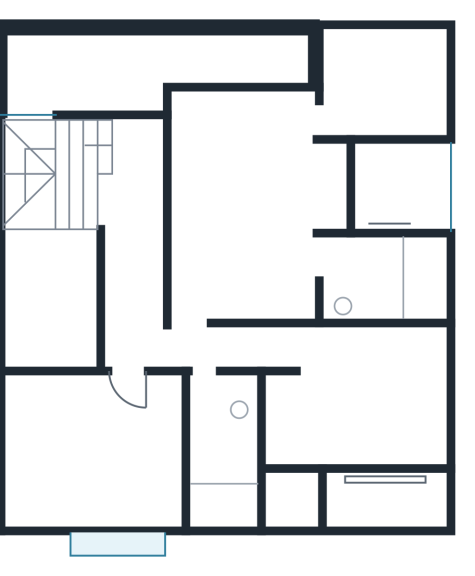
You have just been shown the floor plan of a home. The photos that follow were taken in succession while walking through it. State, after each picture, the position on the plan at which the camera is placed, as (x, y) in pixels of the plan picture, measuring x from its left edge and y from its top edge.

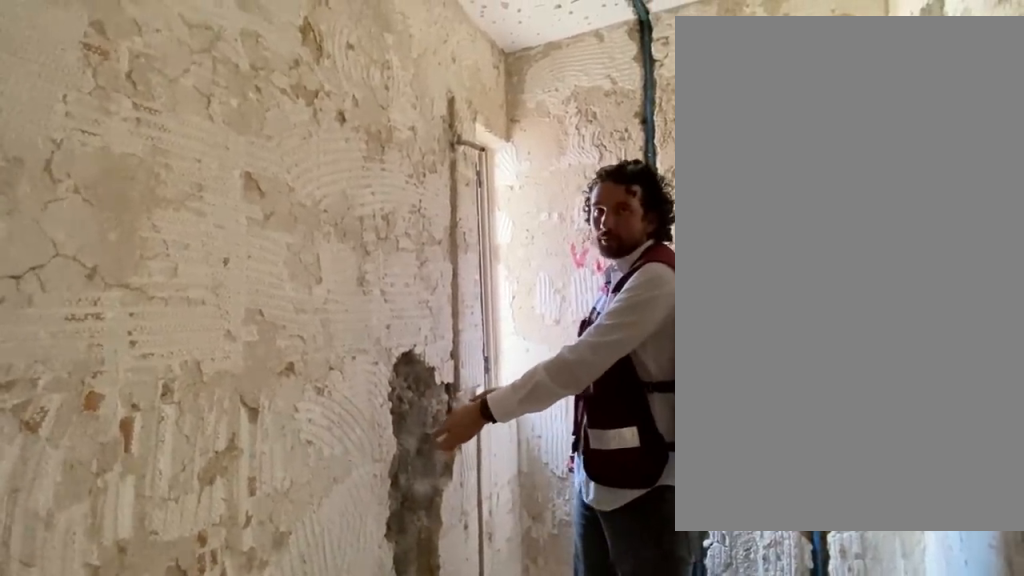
(206, 382)
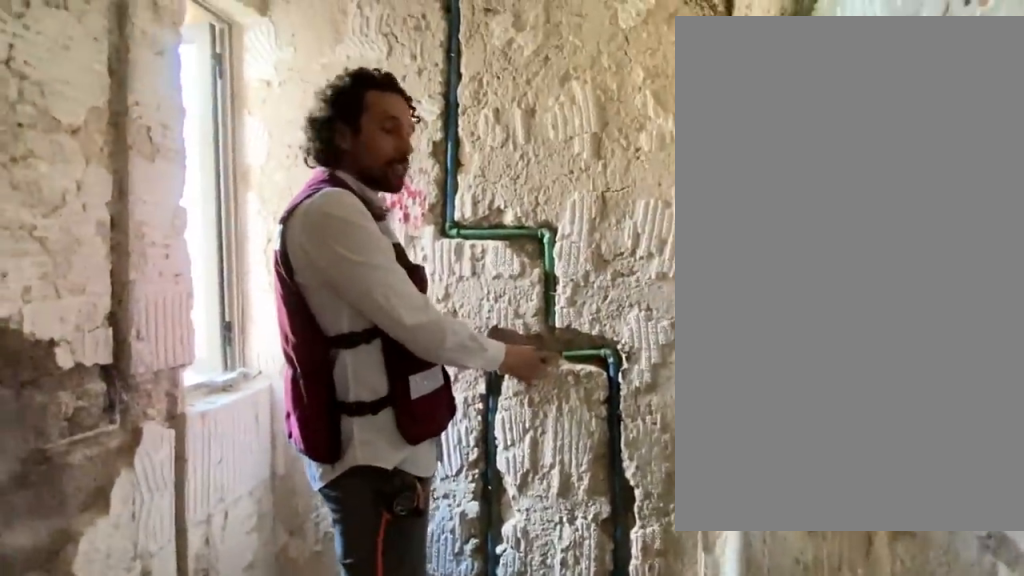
(214, 398)
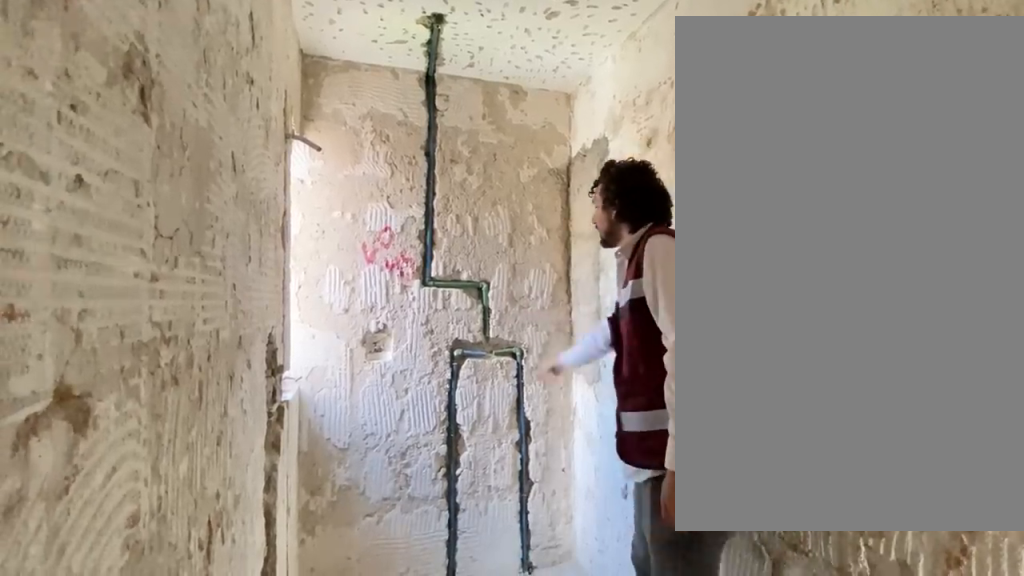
(212, 394)
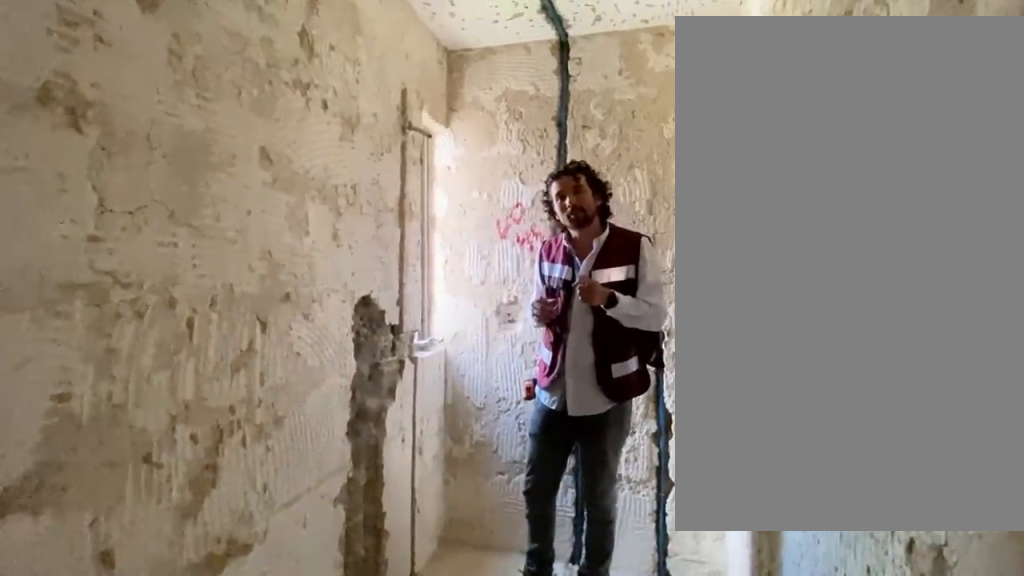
(204, 443)
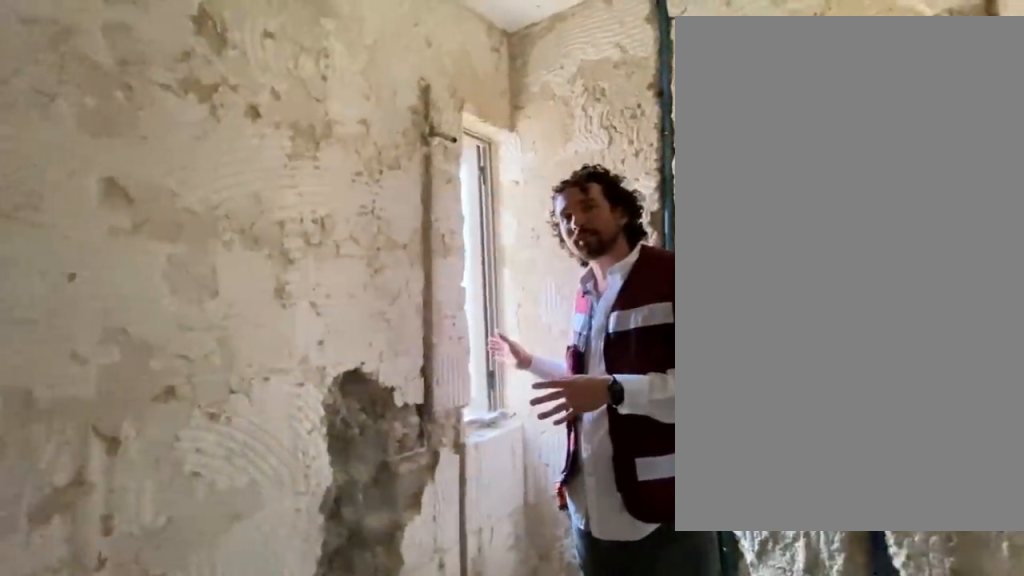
(210, 447)
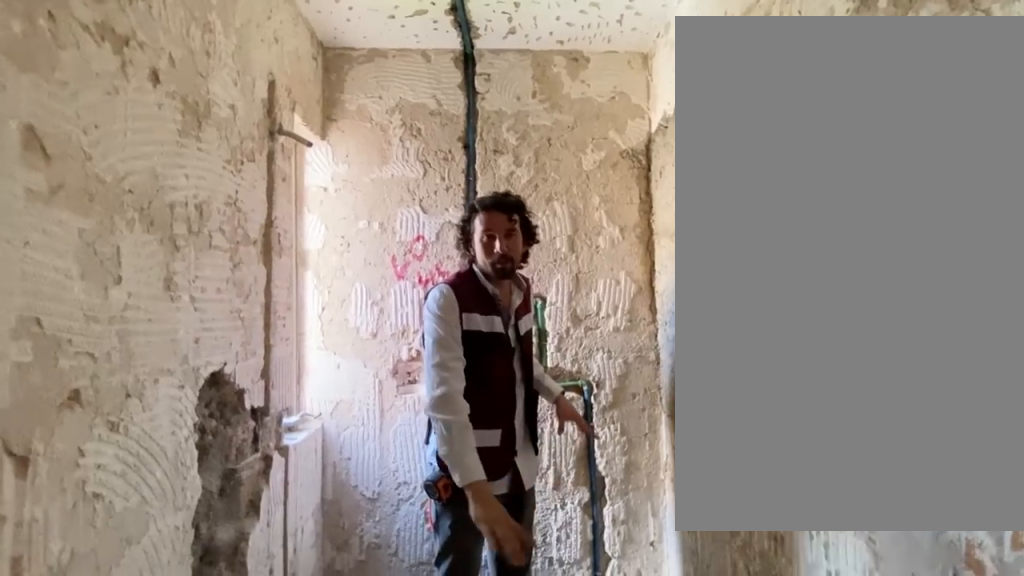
(215, 448)
